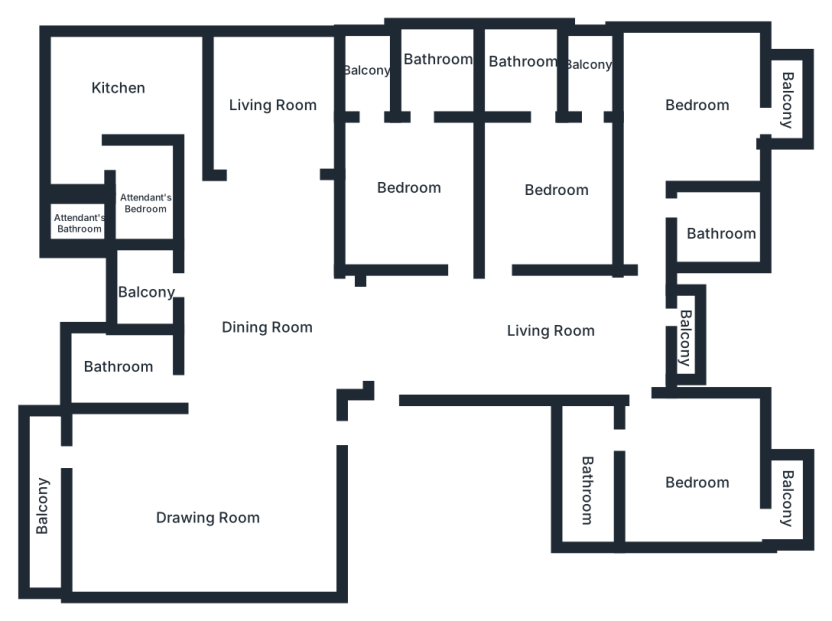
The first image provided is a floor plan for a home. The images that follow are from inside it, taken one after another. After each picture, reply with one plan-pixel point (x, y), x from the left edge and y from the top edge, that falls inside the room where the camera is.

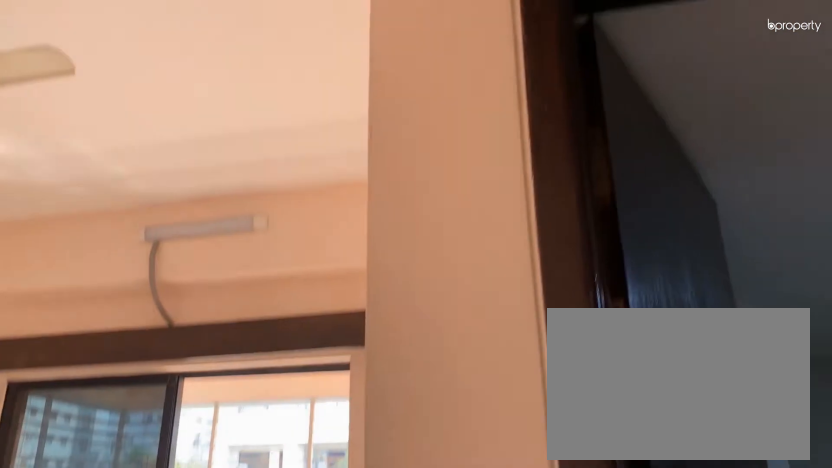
(687, 104)
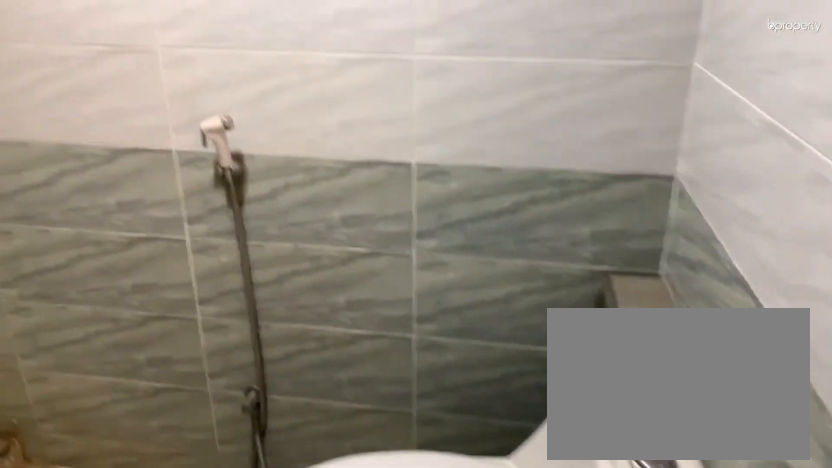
(719, 228)
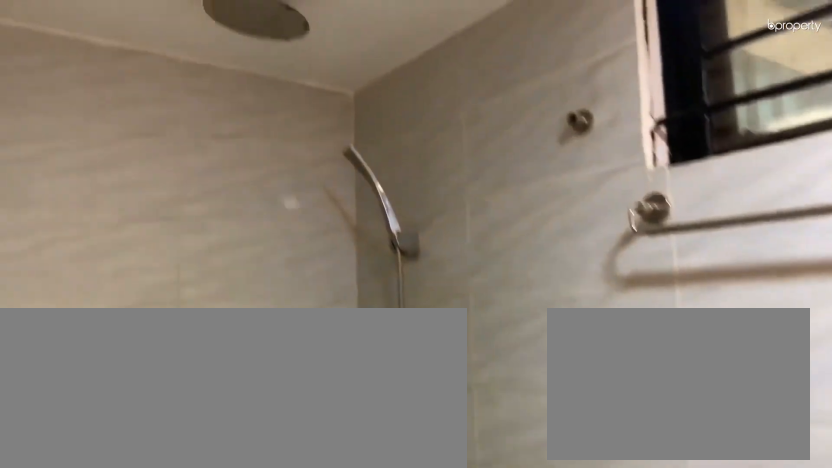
(719, 228)
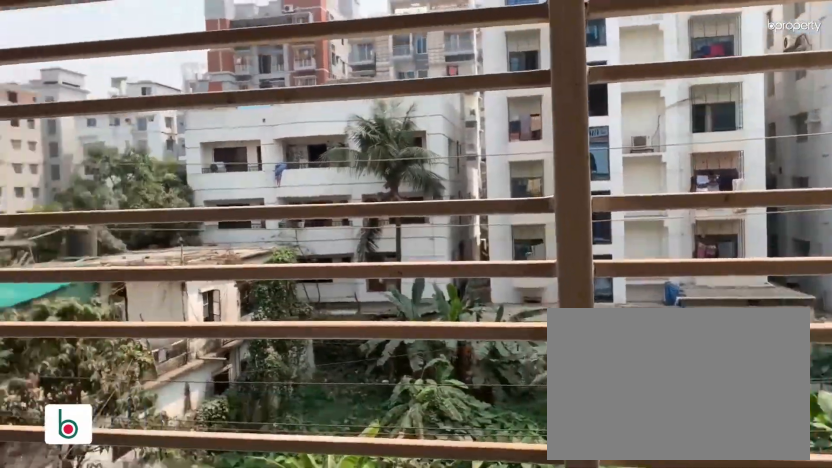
(786, 90)
